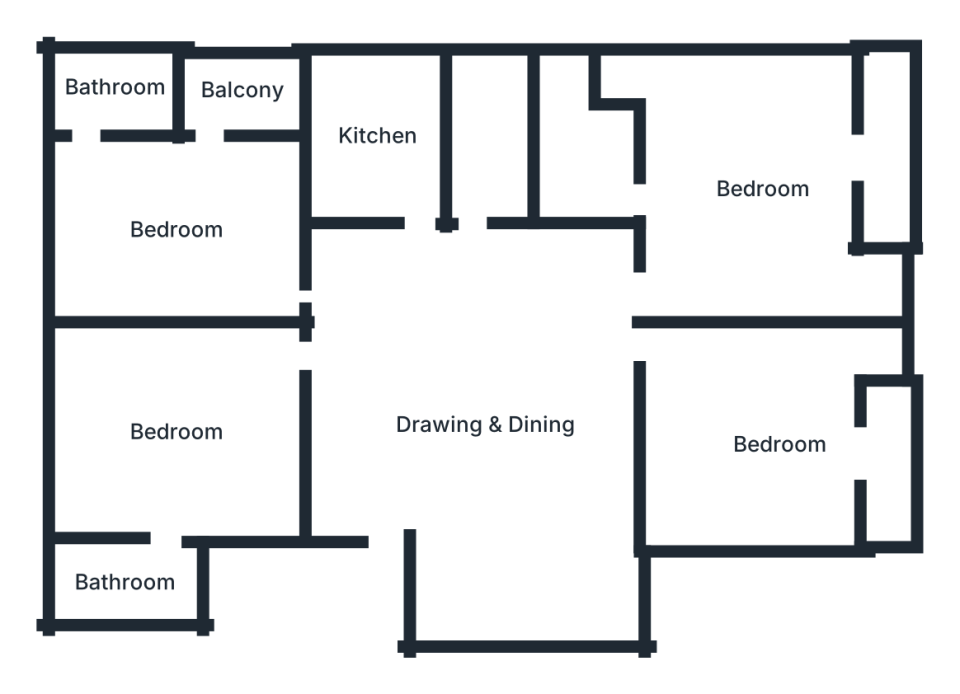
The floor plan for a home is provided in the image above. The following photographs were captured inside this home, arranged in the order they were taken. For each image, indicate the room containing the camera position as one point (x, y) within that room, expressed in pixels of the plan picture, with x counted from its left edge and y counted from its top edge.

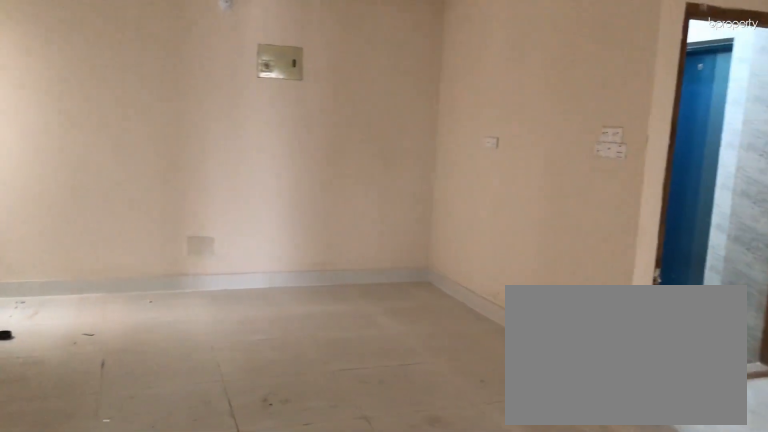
(497, 421)
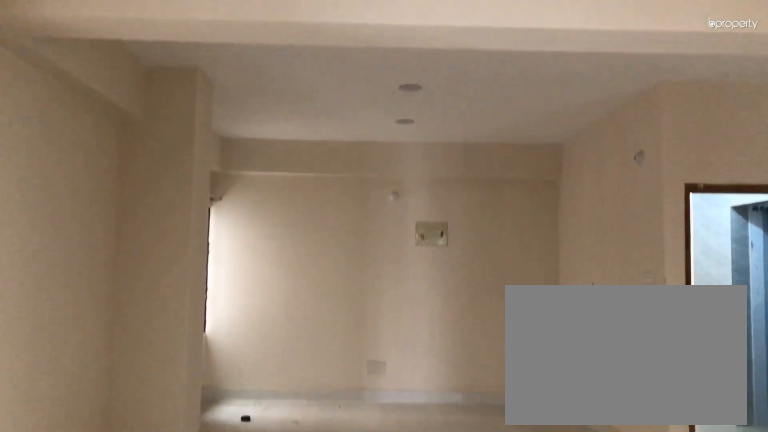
(497, 420)
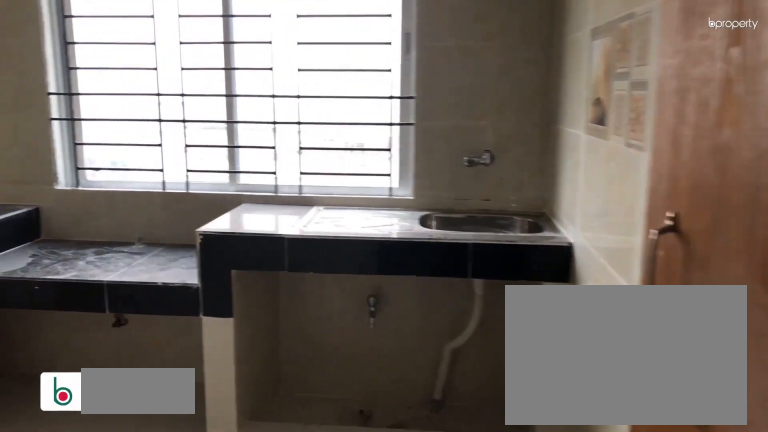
(381, 140)
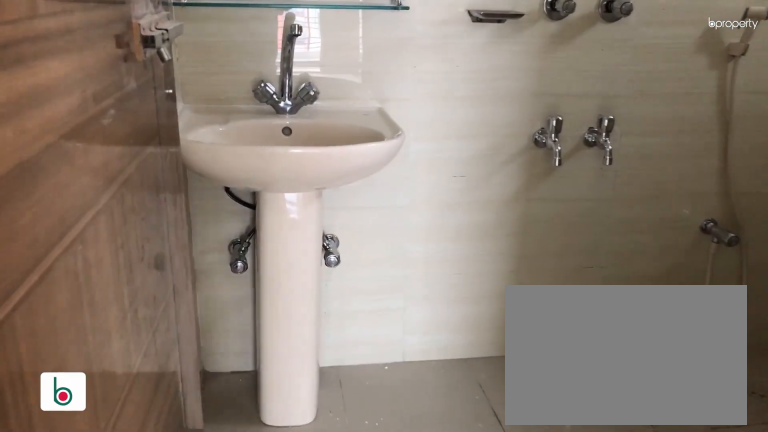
(576, 154)
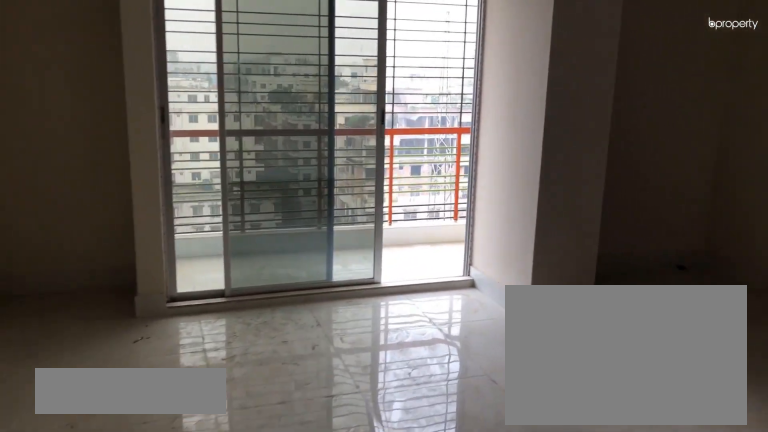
(725, 362)
